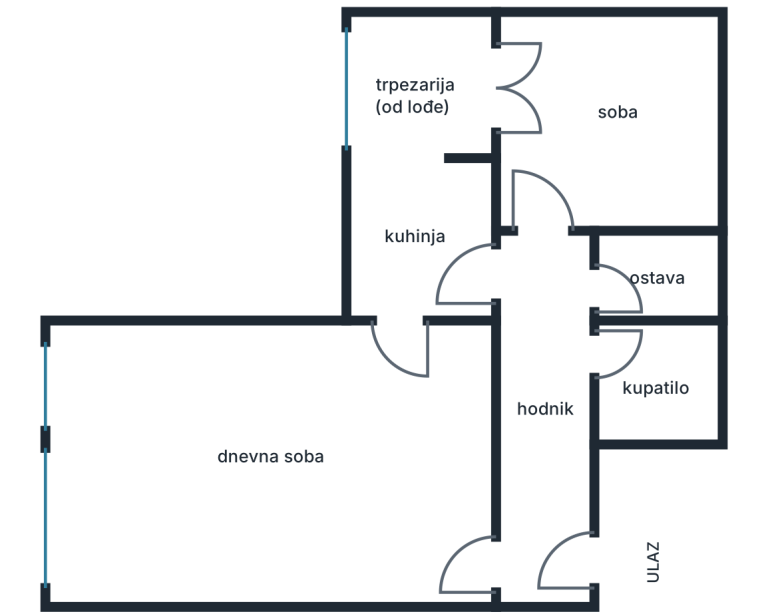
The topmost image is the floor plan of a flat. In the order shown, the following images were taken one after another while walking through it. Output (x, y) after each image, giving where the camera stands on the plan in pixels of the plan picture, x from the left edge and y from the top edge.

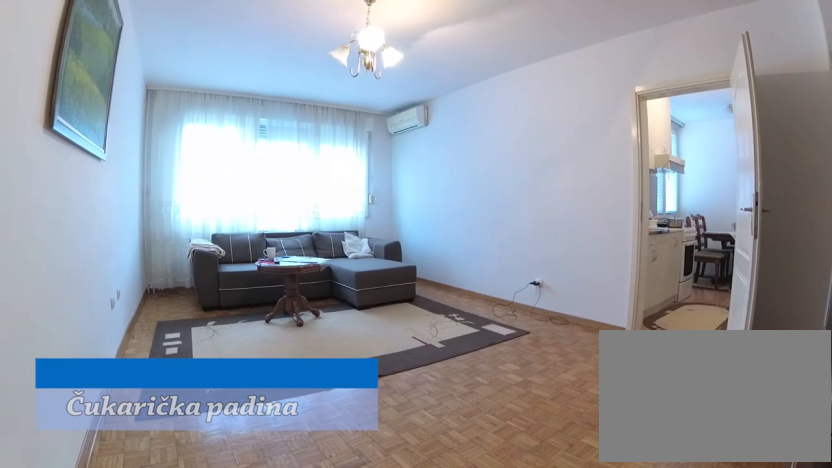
(476, 573)
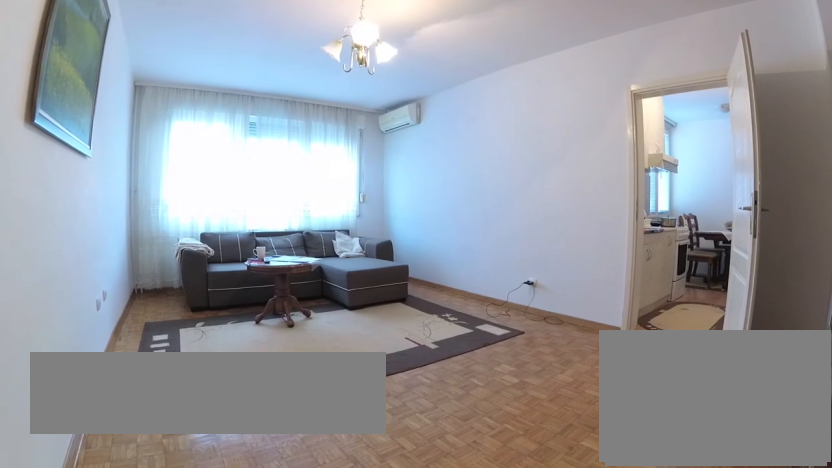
(465, 572)
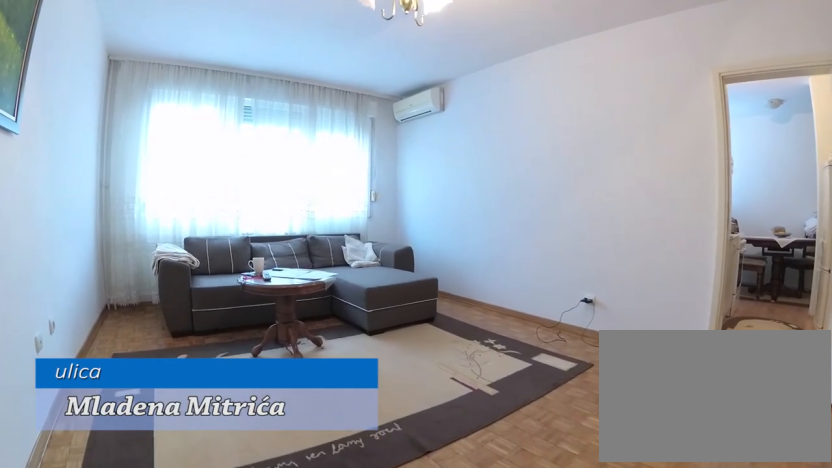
(397, 561)
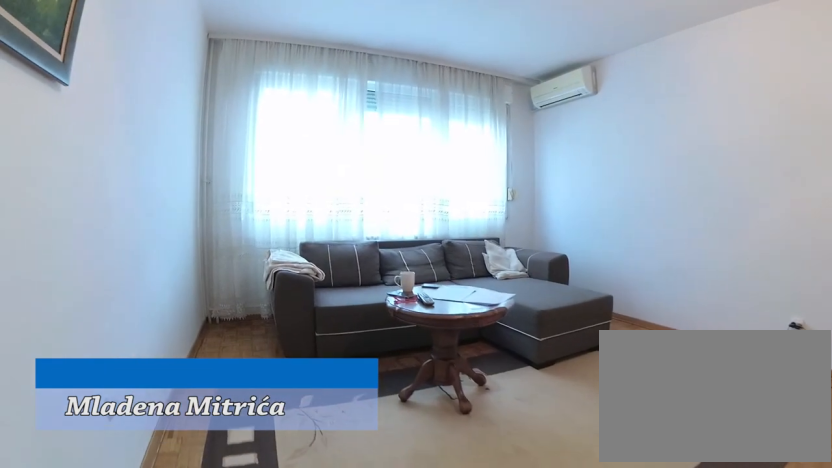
(306, 562)
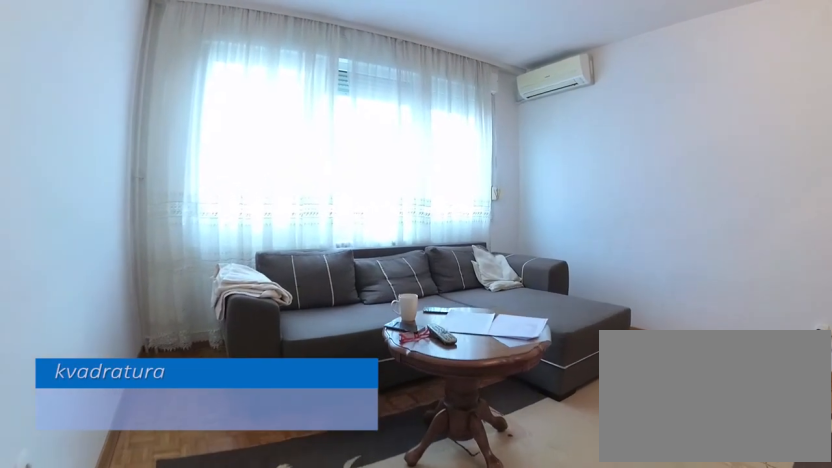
(250, 561)
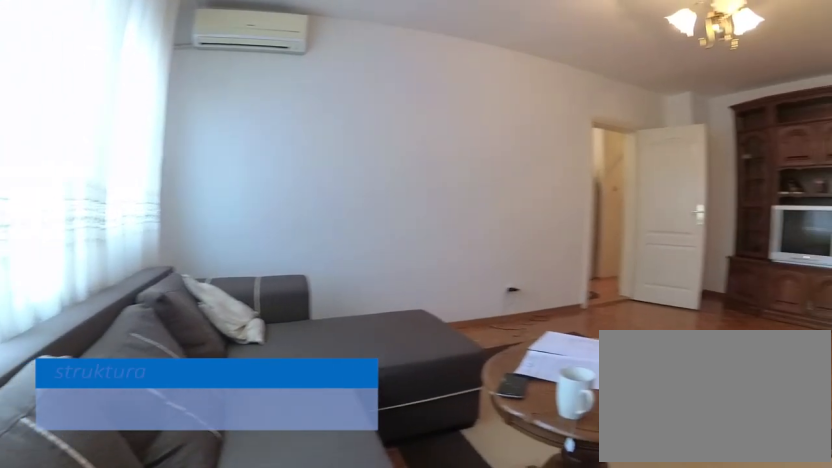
(102, 568)
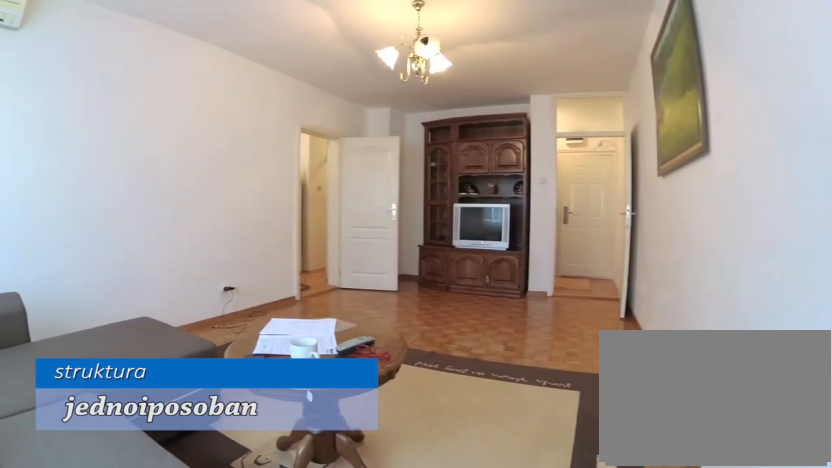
(75, 568)
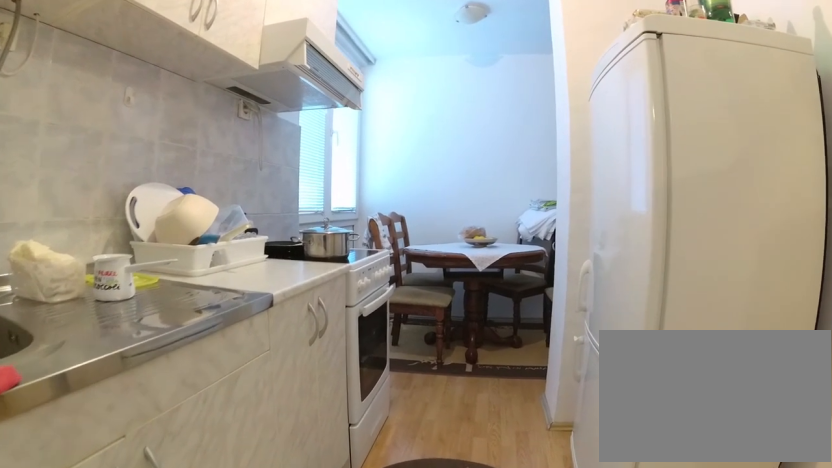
(409, 342)
